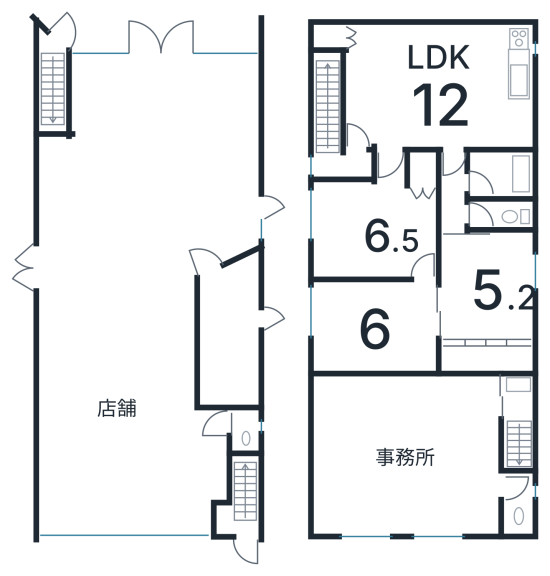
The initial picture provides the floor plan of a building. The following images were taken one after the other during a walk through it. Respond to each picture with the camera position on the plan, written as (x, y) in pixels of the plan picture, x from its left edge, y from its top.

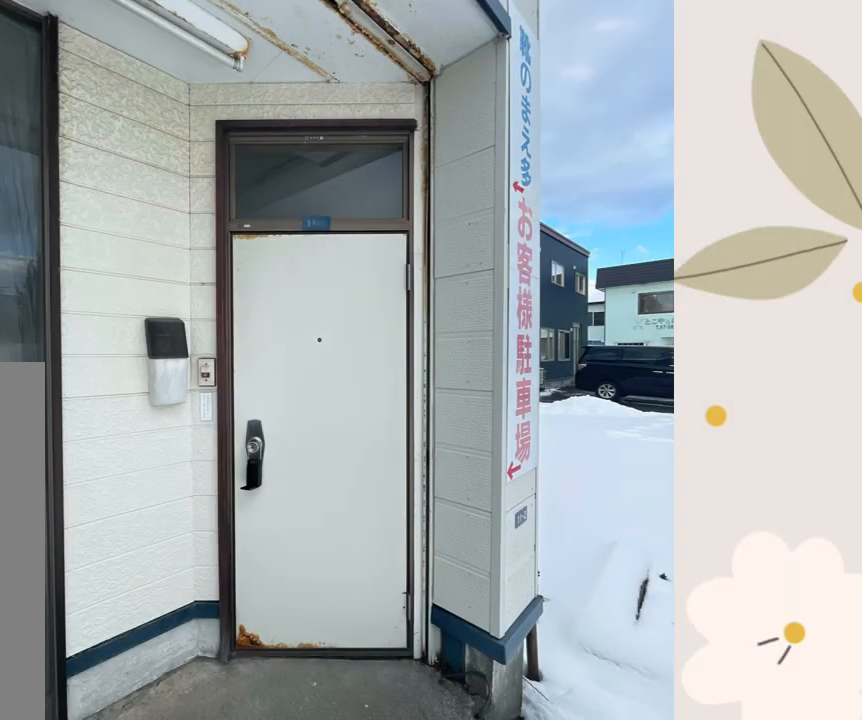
(58, 67)
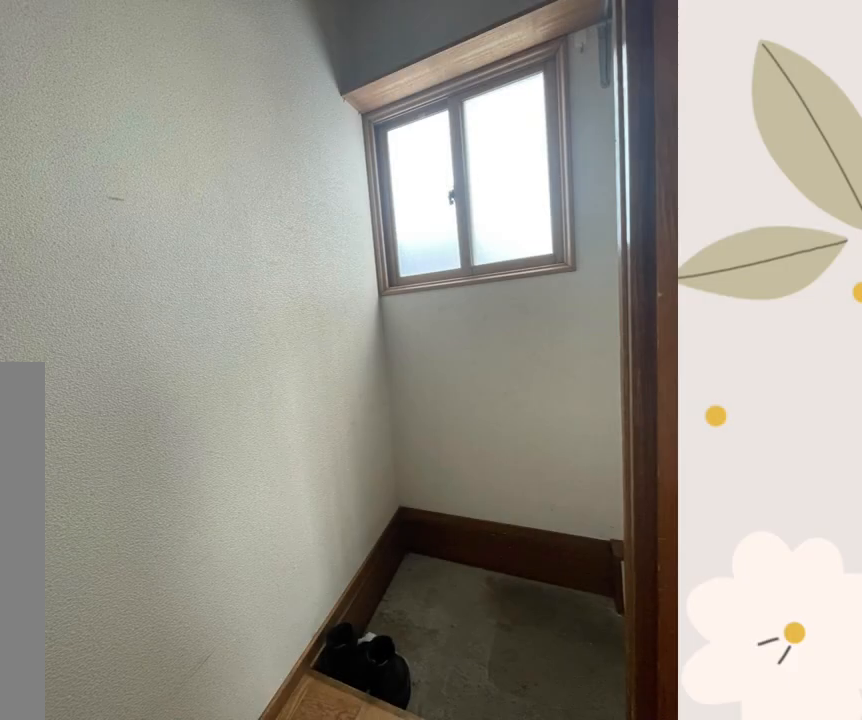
(58, 66)
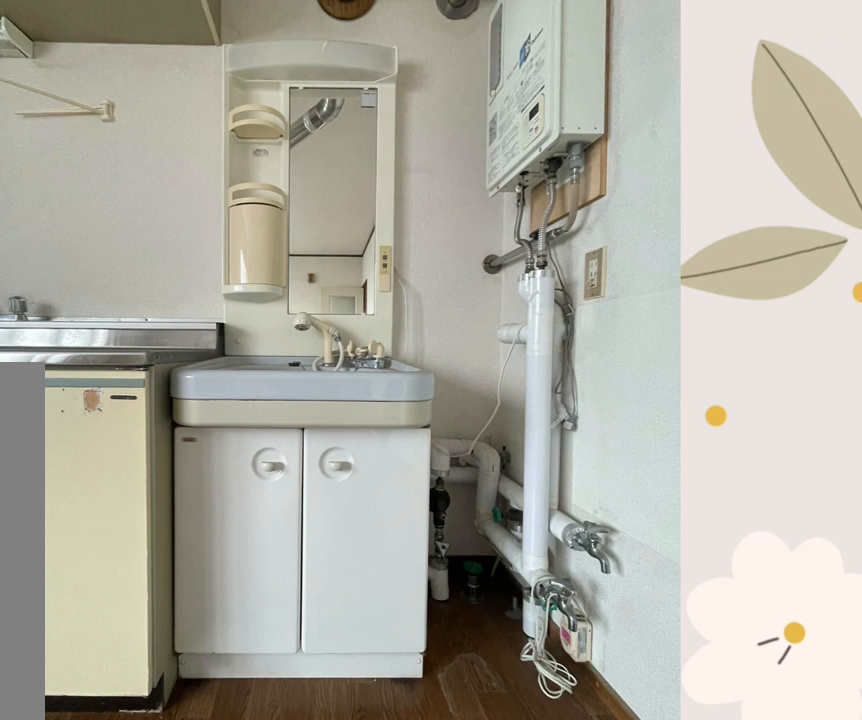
(435, 99)
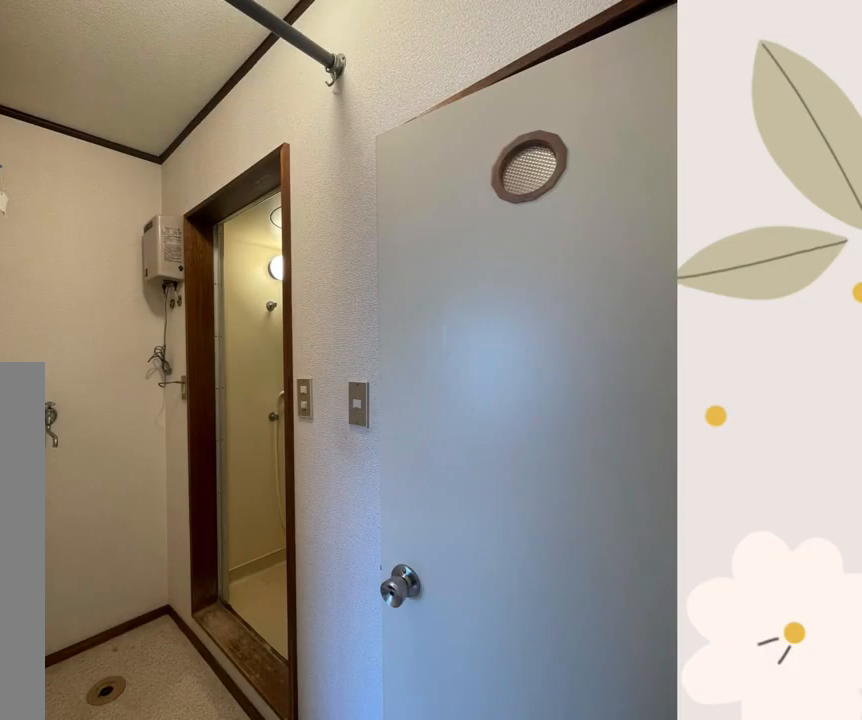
(479, 188)
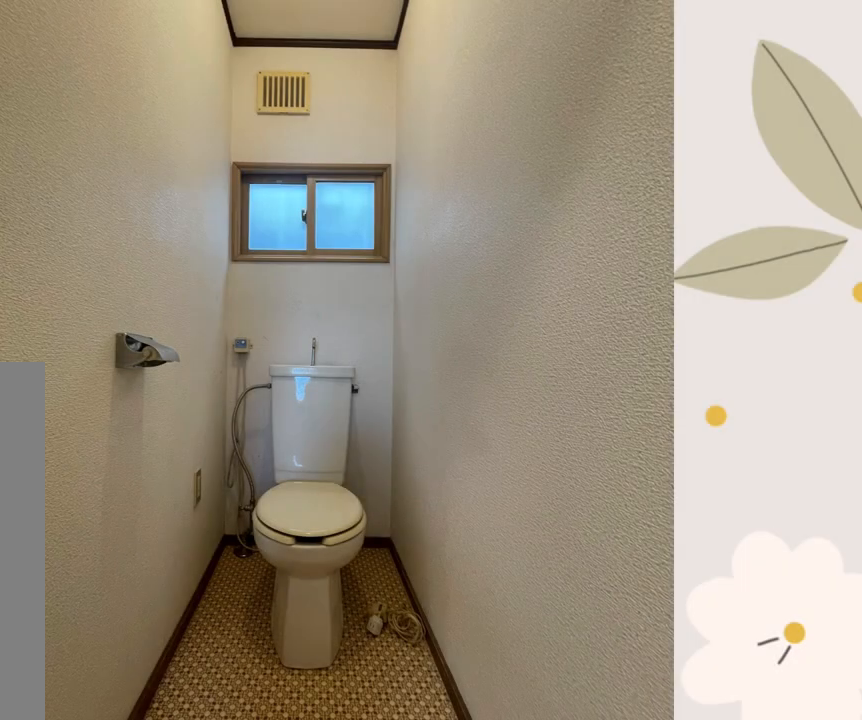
(479, 234)
